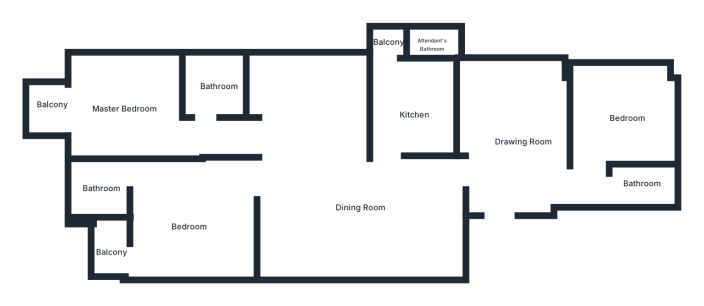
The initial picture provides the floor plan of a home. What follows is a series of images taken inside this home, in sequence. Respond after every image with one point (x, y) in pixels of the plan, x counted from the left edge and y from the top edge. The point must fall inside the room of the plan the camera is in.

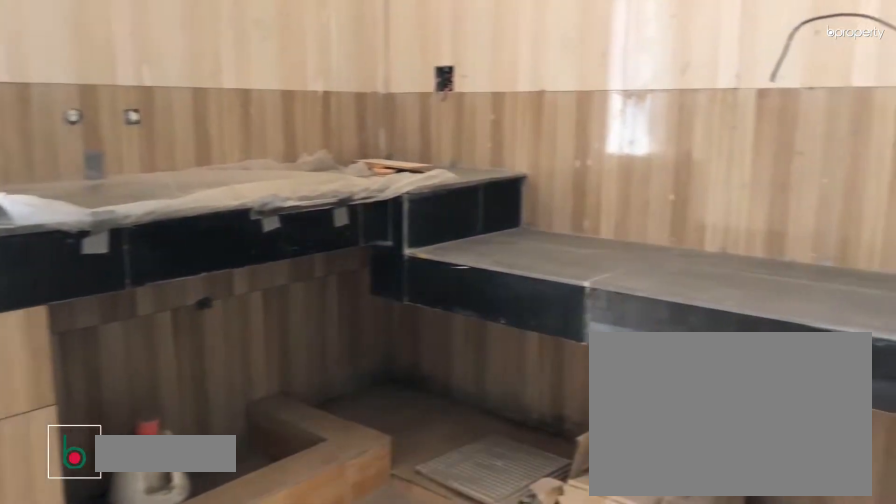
(416, 116)
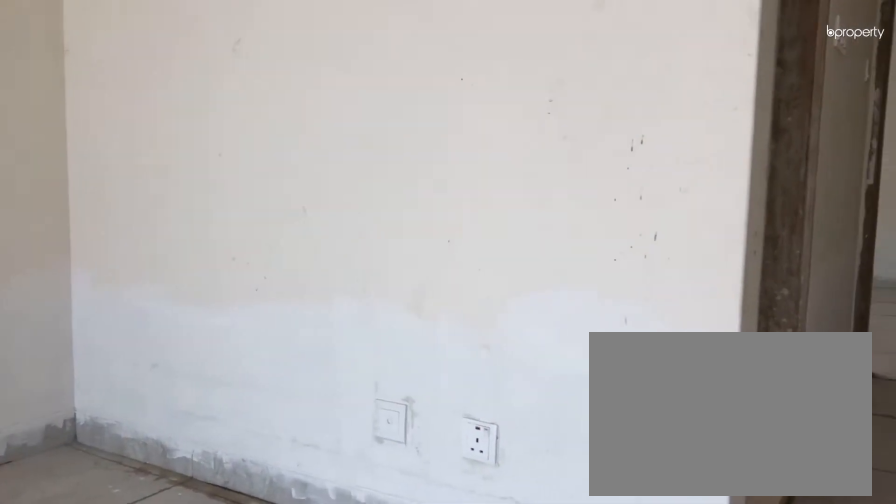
(121, 110)
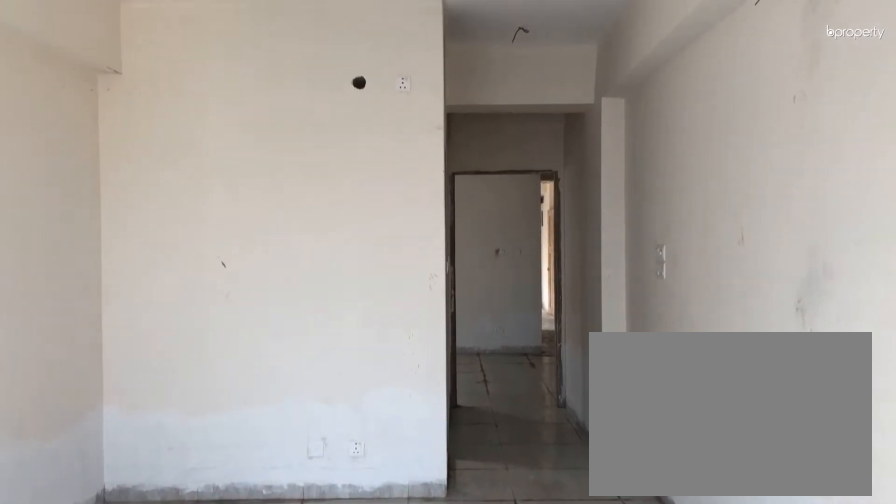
(121, 110)
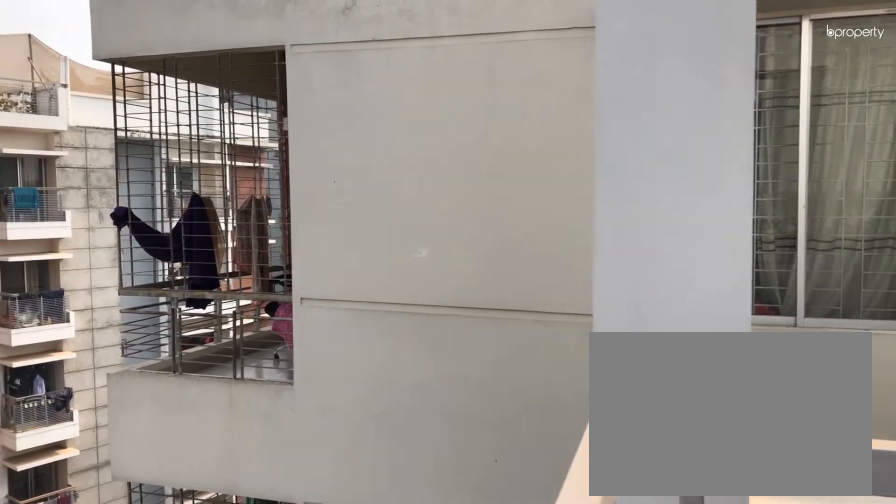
(53, 106)
